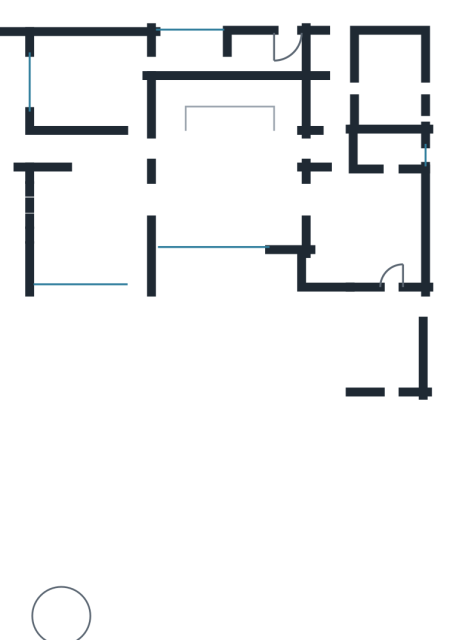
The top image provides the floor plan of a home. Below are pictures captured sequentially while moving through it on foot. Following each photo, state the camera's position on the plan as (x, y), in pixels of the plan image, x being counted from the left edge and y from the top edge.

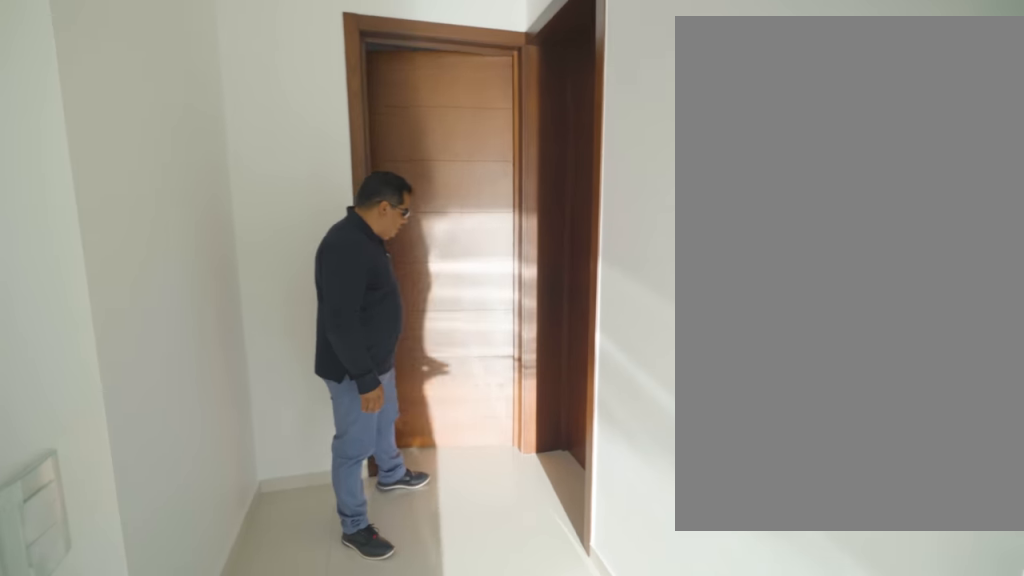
(334, 127)
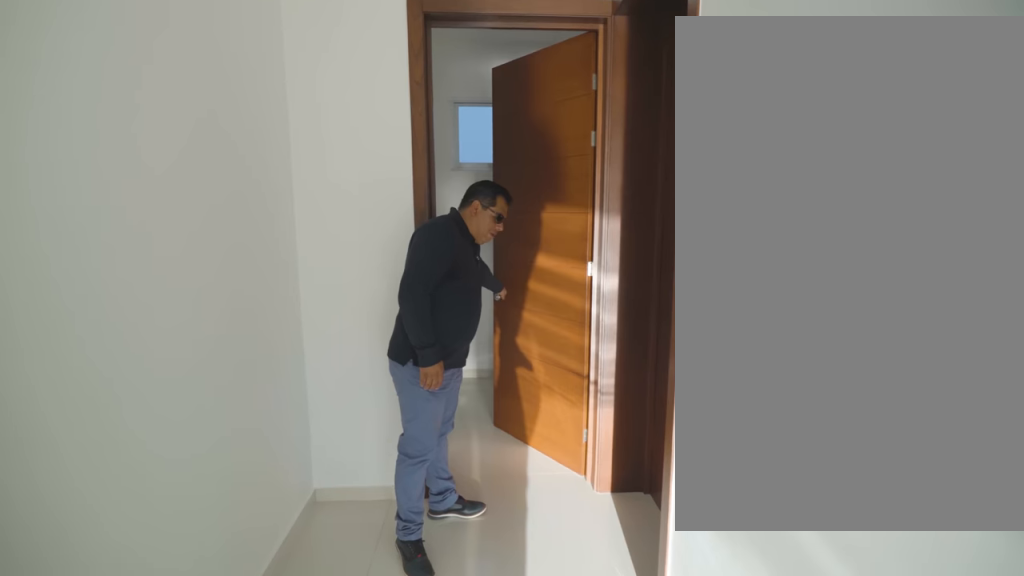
(333, 127)
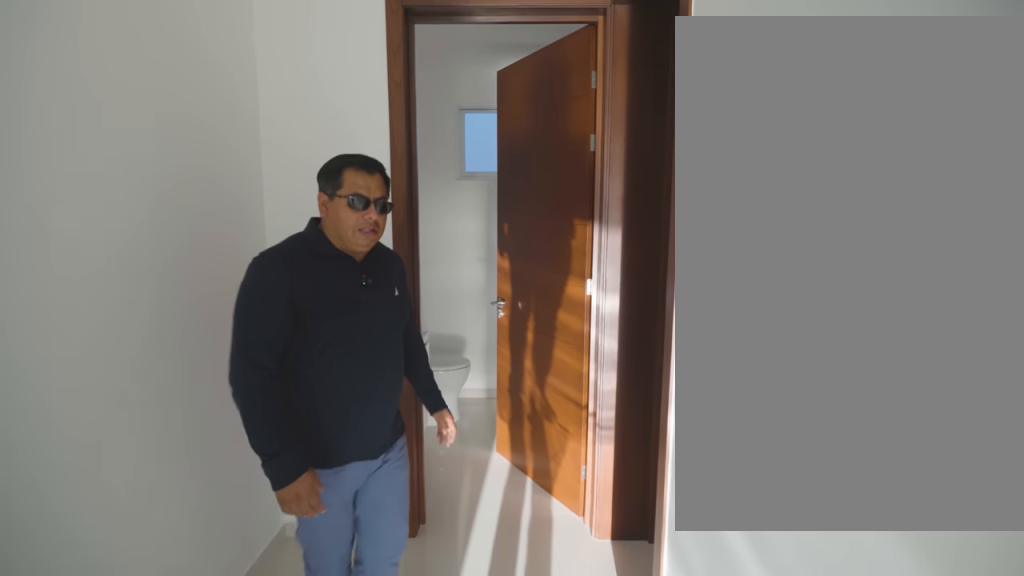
(334, 107)
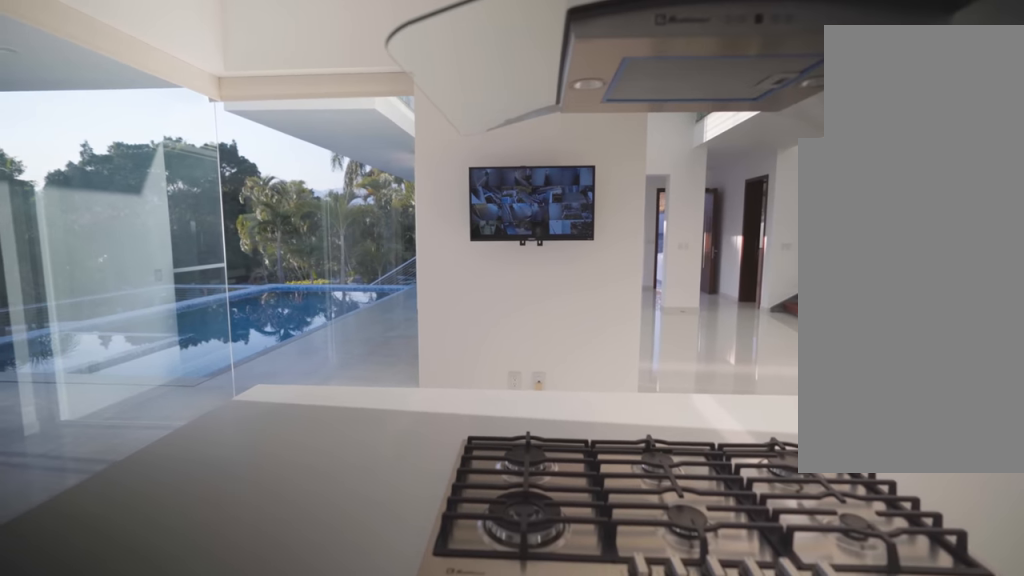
(389, 231)
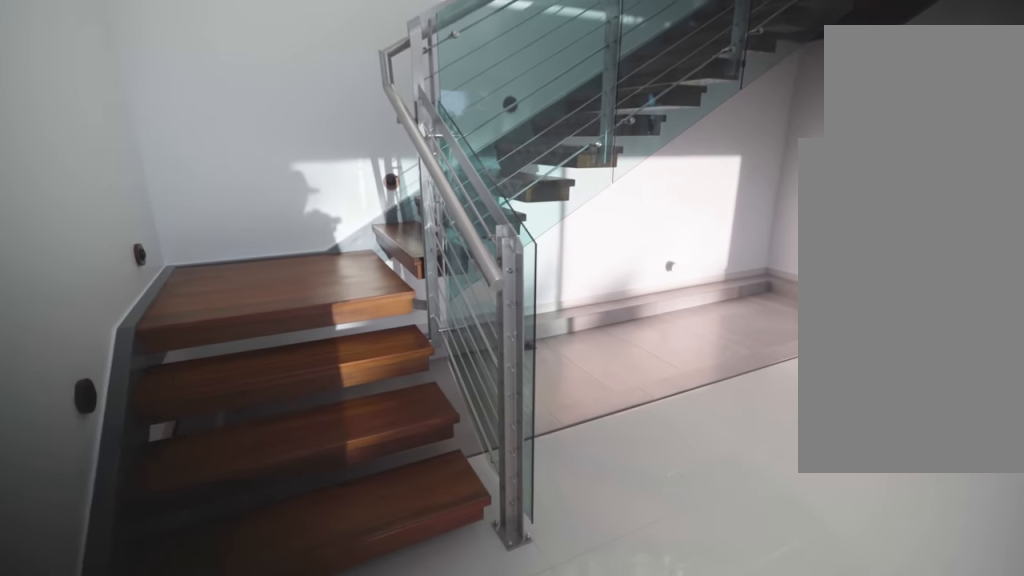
(173, 131)
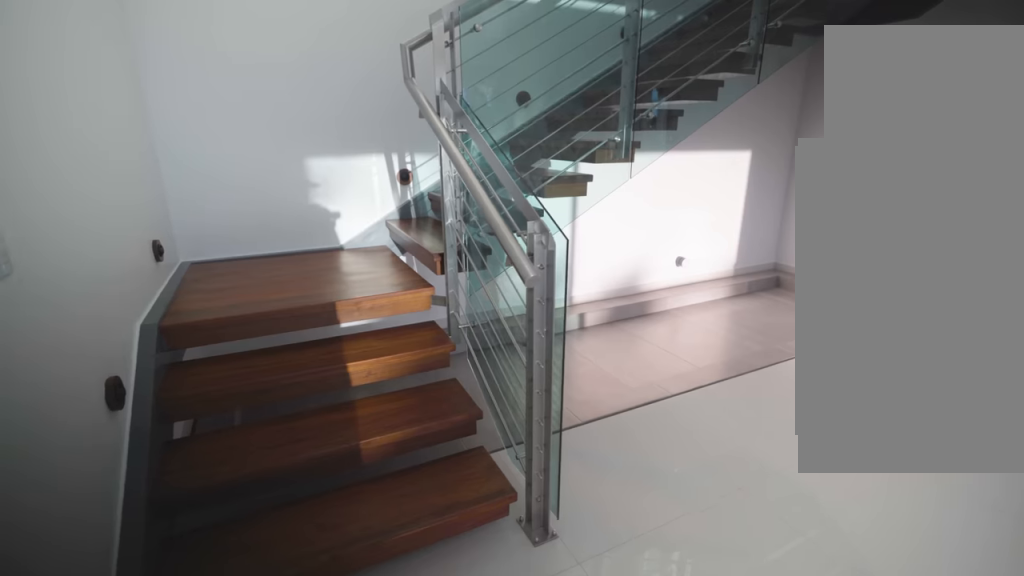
(173, 131)
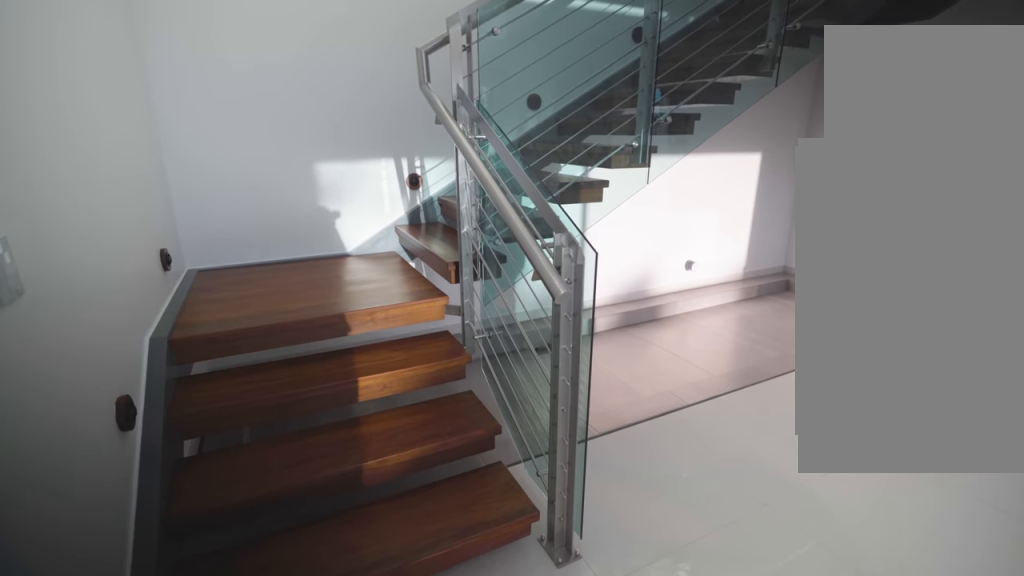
(173, 131)
